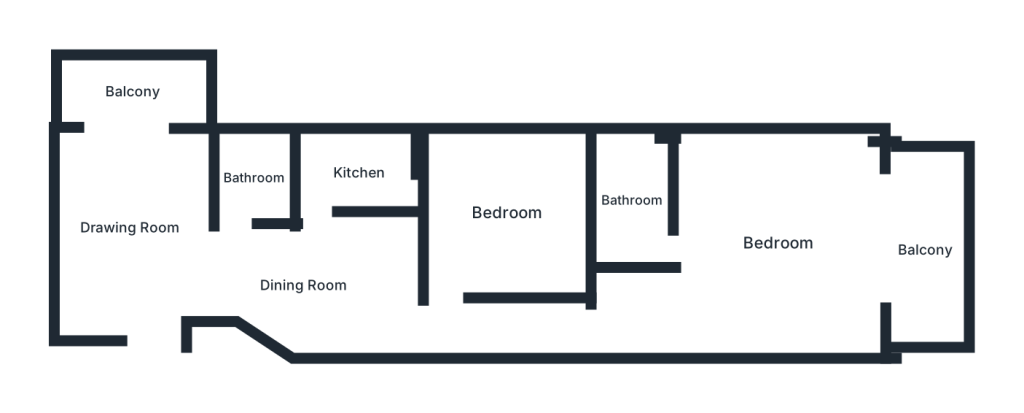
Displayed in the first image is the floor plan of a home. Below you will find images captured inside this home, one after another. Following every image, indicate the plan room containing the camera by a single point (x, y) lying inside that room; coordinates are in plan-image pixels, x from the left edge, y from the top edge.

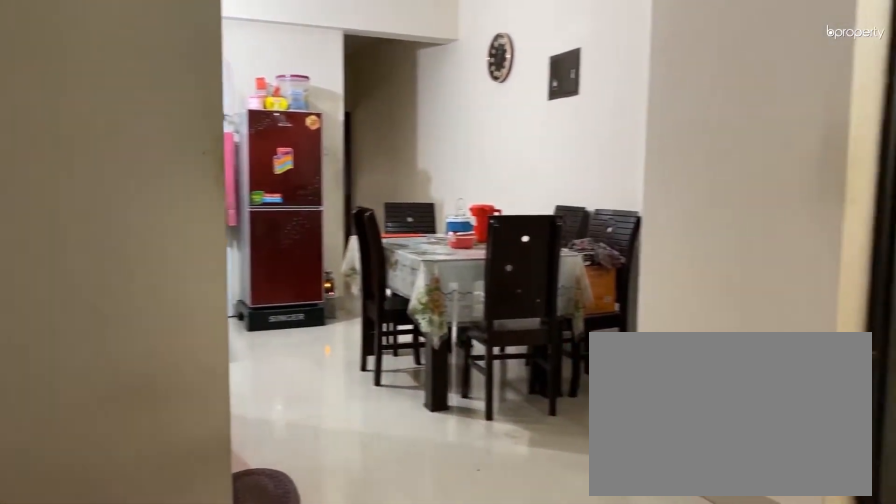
(127, 228)
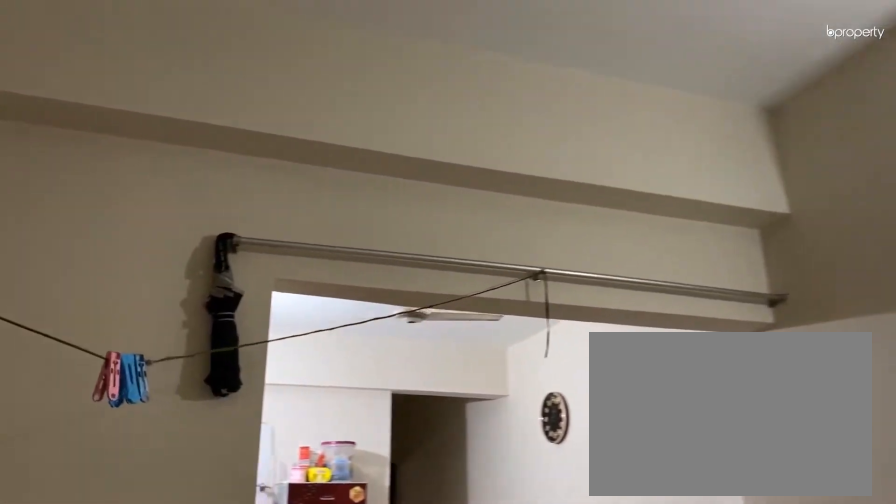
(127, 228)
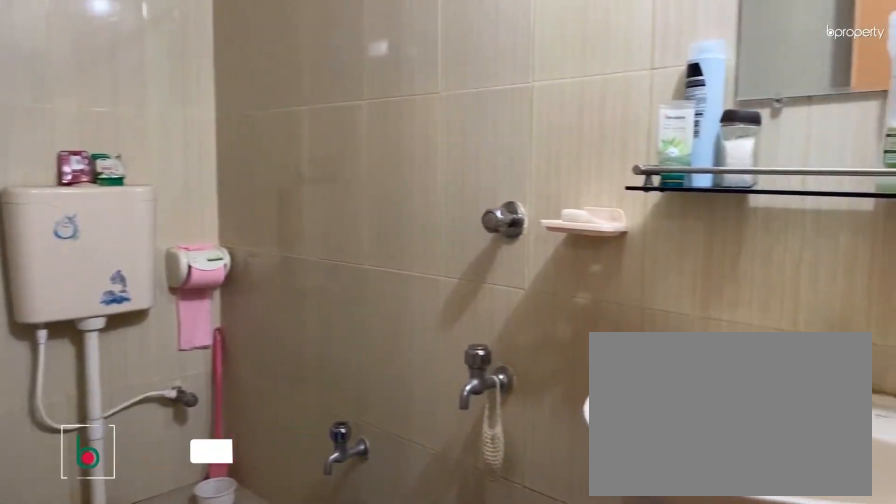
(252, 178)
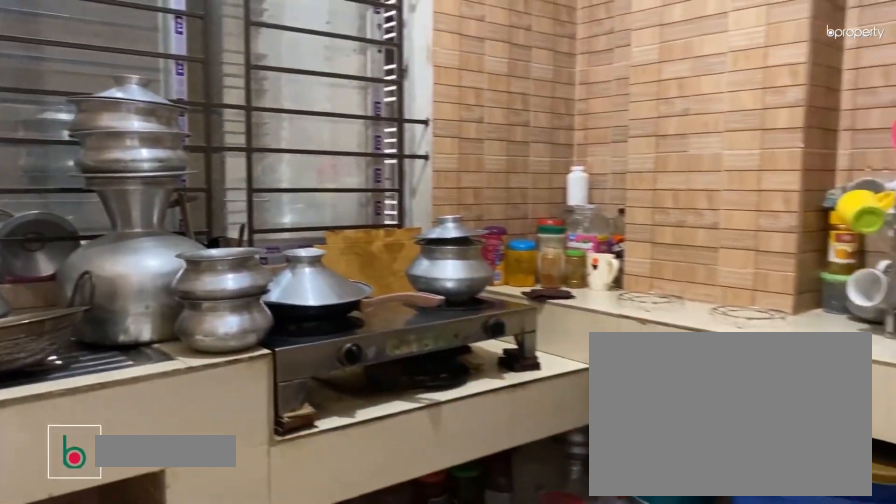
(360, 169)
